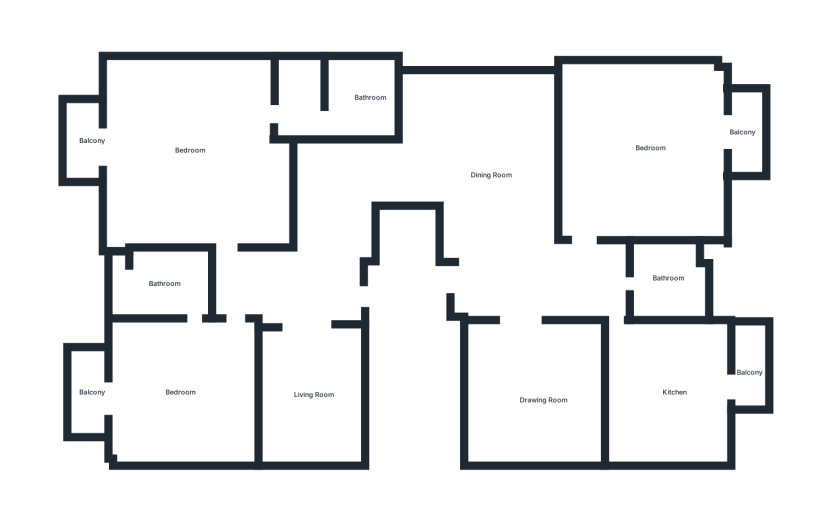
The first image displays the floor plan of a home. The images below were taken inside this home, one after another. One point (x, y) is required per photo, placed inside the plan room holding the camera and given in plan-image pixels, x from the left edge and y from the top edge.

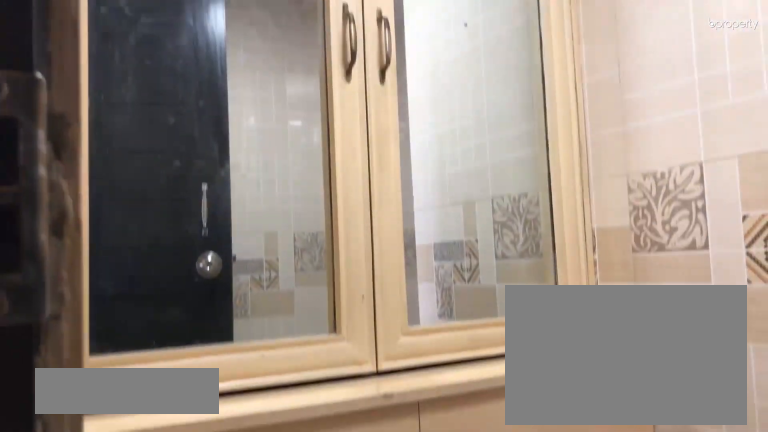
(308, 113)
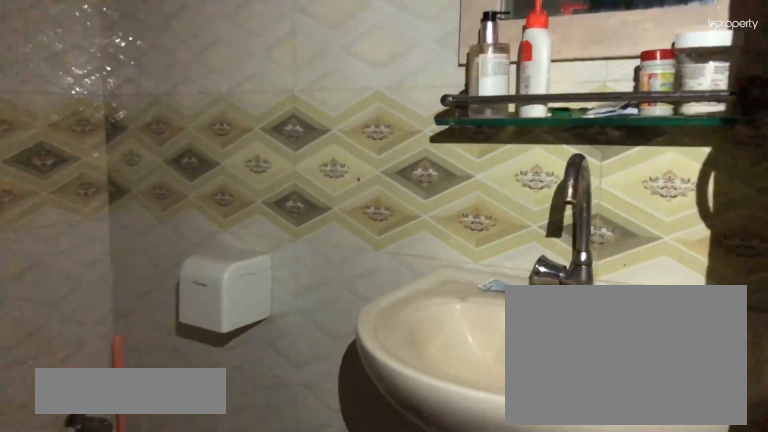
(664, 279)
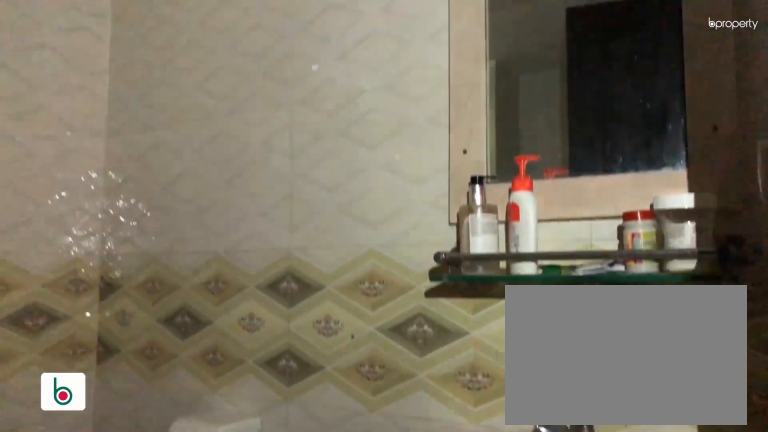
(664, 279)
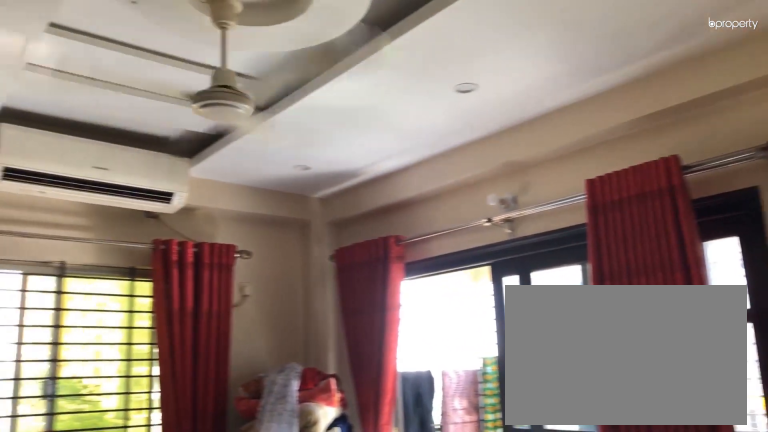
(643, 141)
